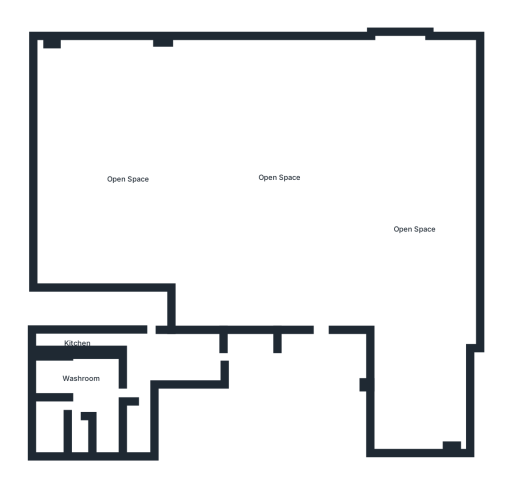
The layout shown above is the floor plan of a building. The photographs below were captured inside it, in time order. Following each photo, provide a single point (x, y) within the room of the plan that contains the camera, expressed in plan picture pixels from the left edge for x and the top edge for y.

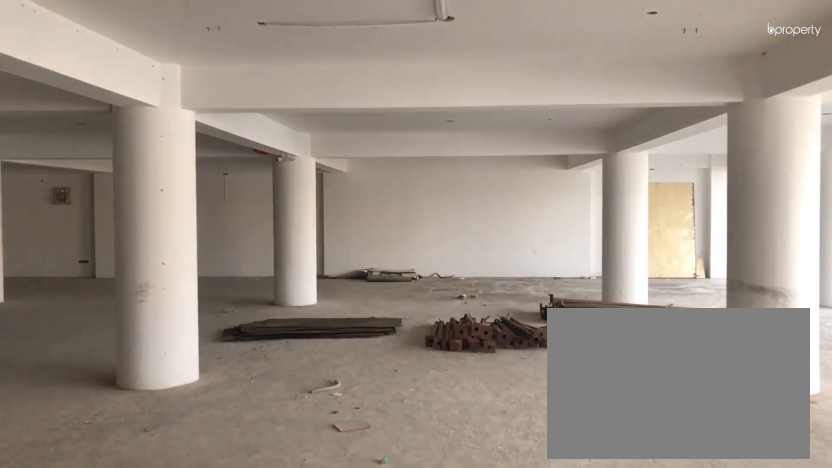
(320, 300)
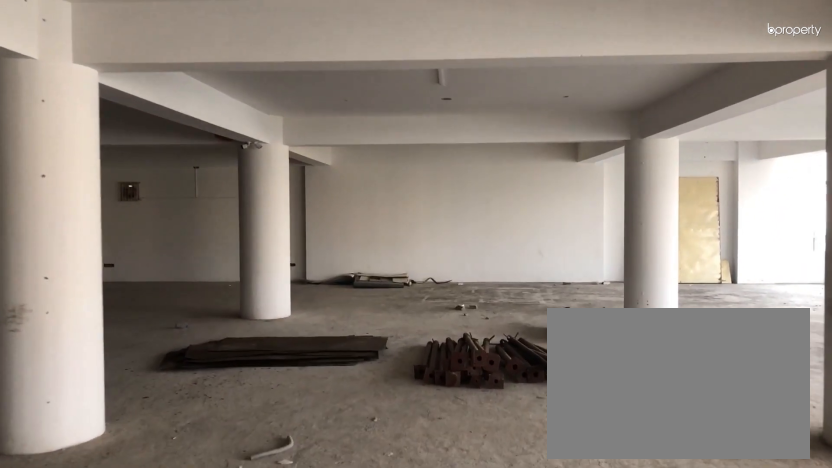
(320, 300)
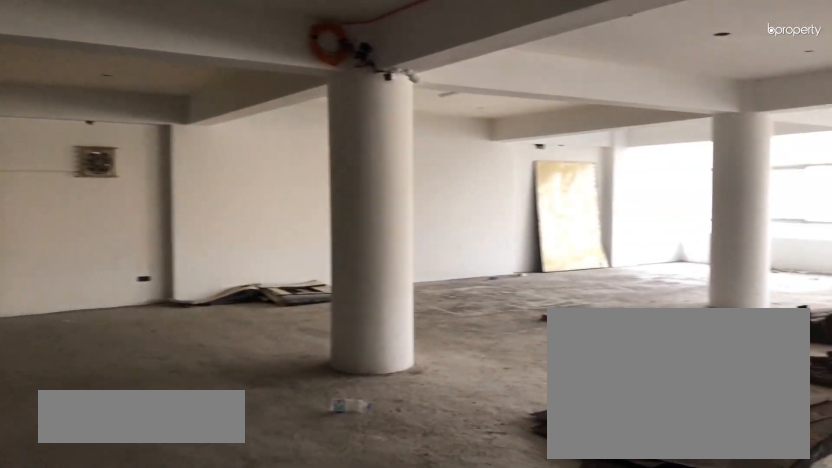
(281, 175)
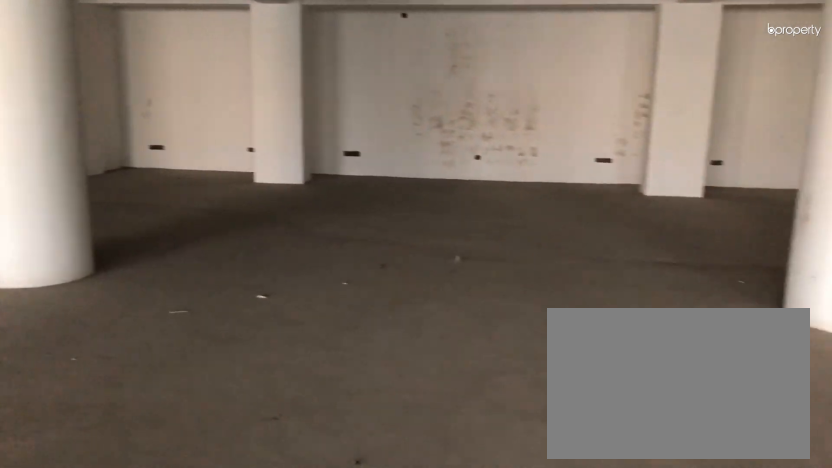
(281, 175)
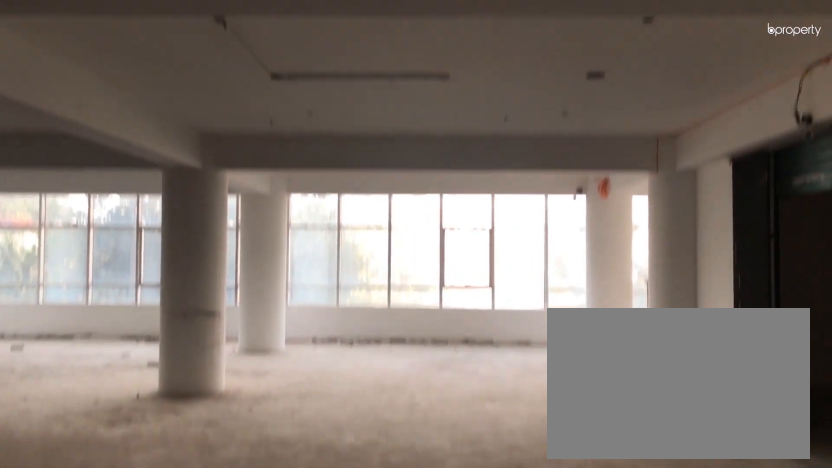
(128, 178)
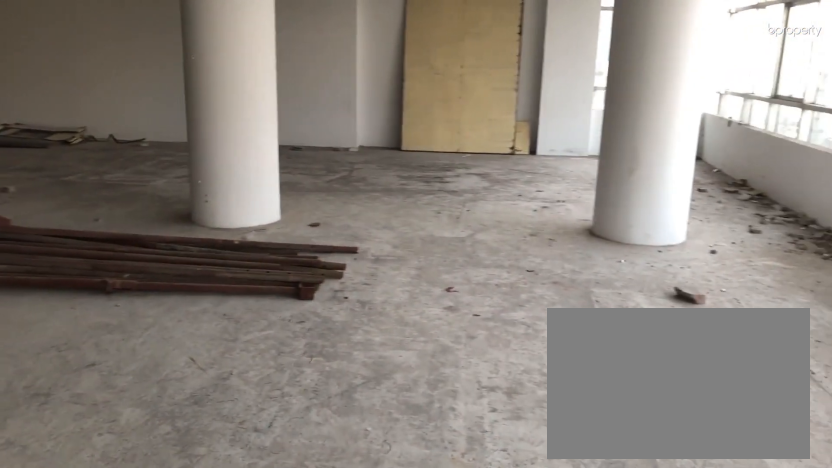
(417, 228)
